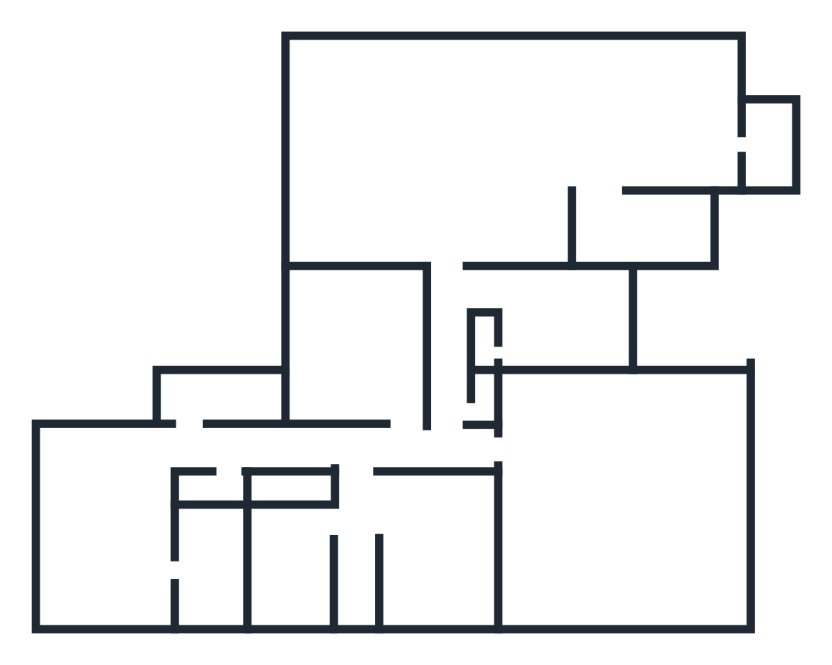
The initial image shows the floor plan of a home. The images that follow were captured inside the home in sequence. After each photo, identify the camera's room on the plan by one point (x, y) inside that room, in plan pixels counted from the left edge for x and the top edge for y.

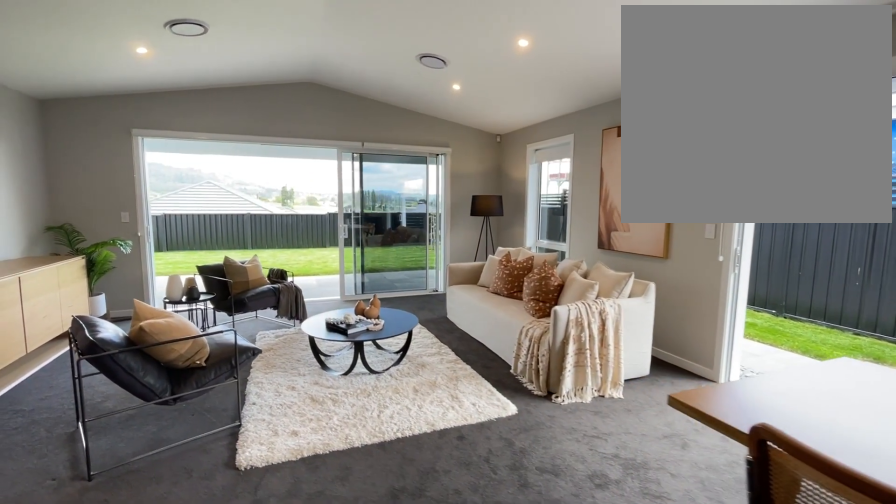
(458, 150)
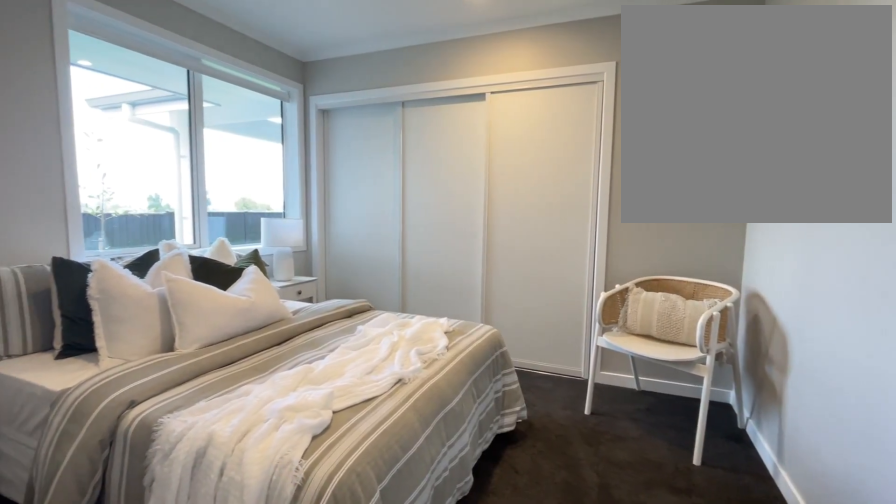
(357, 345)
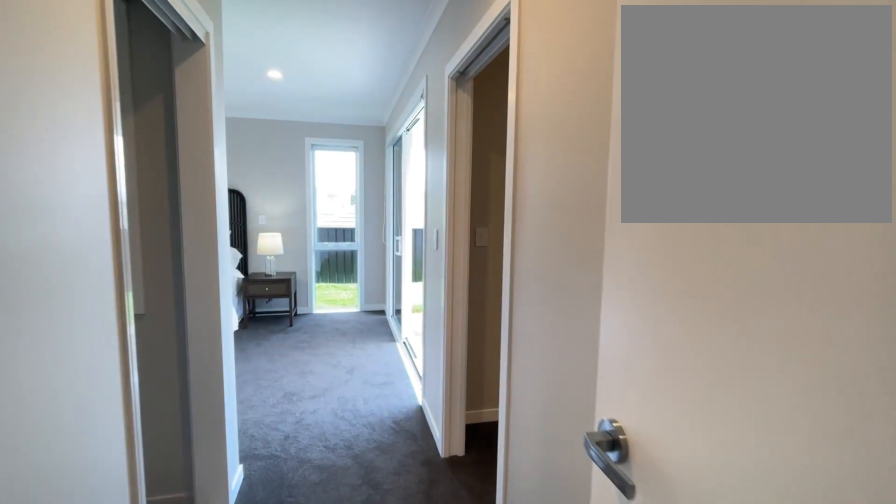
(296, 446)
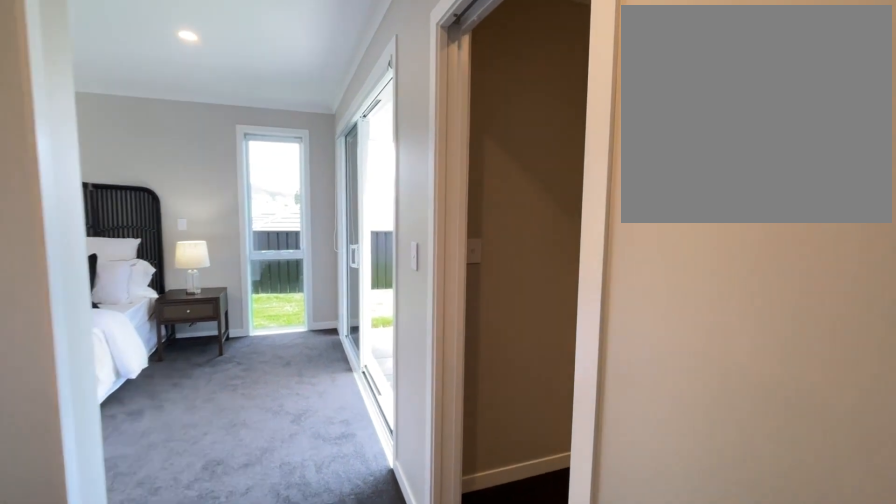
(296, 446)
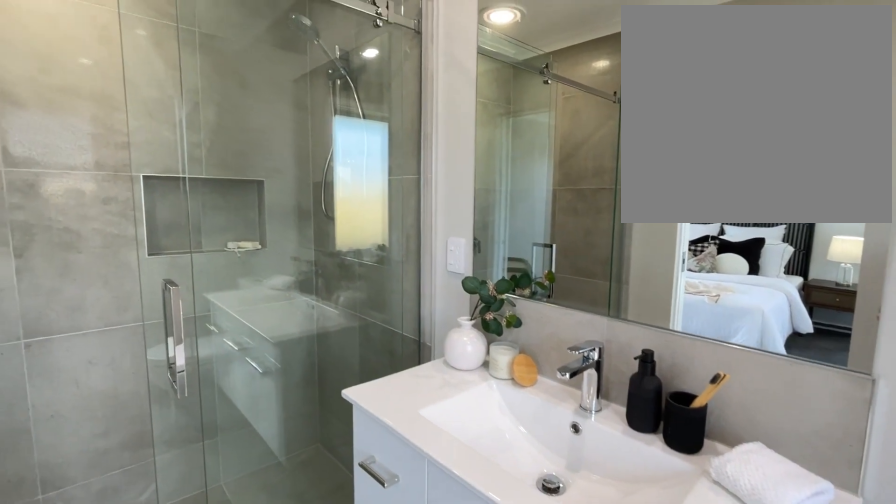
(213, 565)
